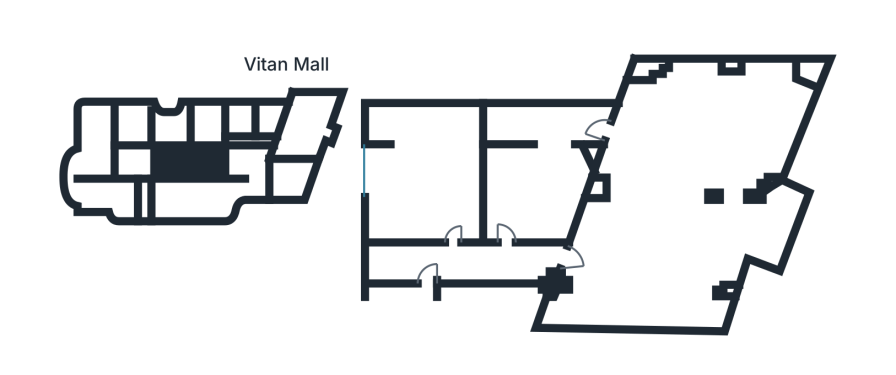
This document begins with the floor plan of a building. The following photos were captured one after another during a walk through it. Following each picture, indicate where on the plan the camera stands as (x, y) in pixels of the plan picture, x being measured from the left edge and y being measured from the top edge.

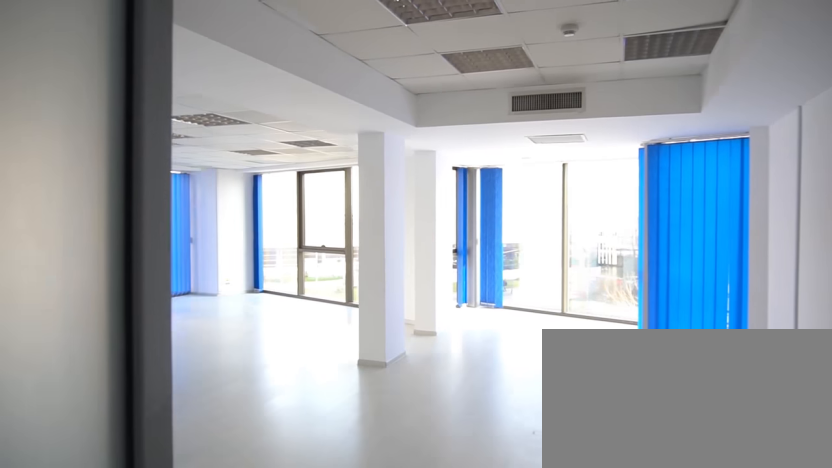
(569, 272)
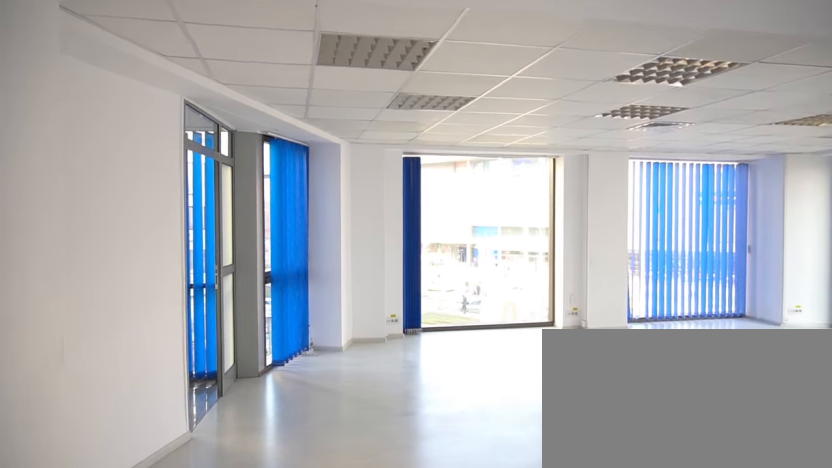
(598, 241)
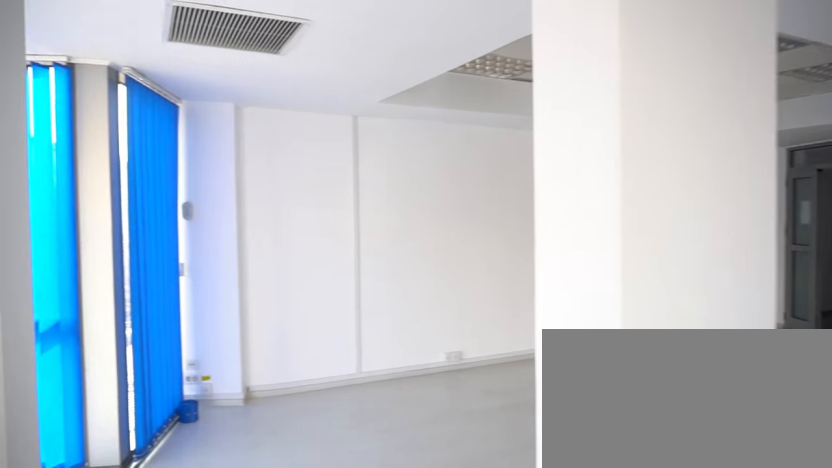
(769, 153)
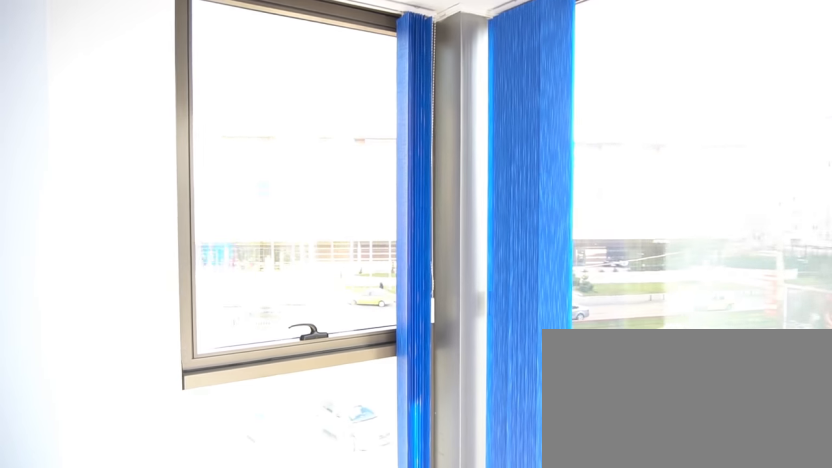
(768, 248)
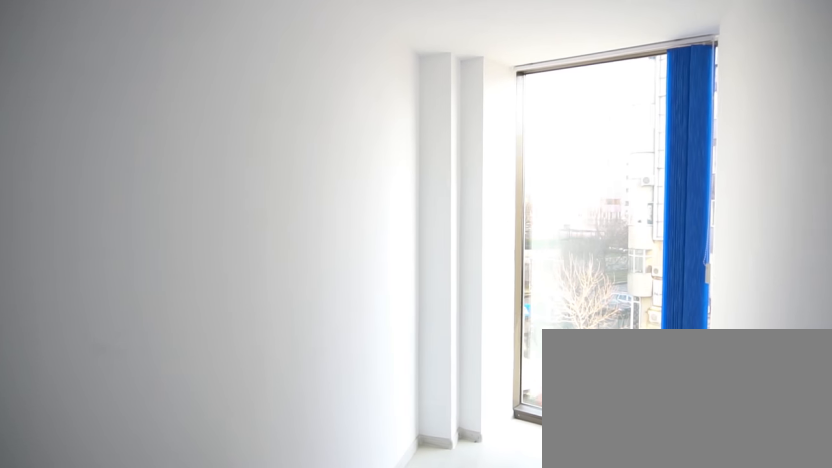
(645, 309)
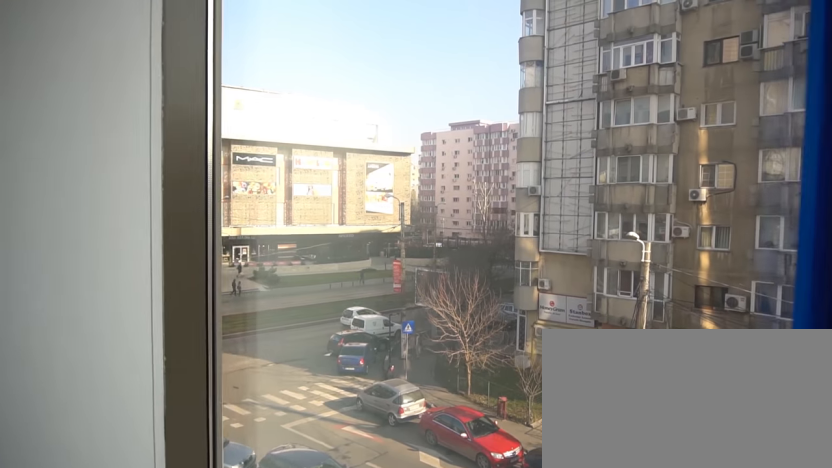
(691, 312)
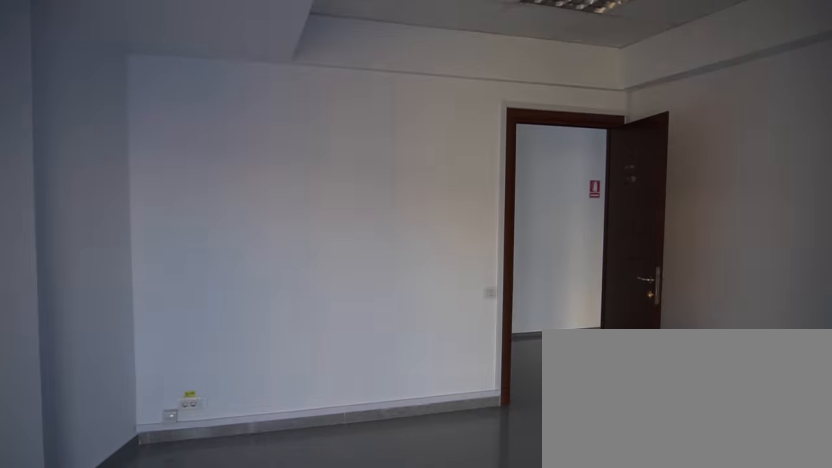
(557, 168)
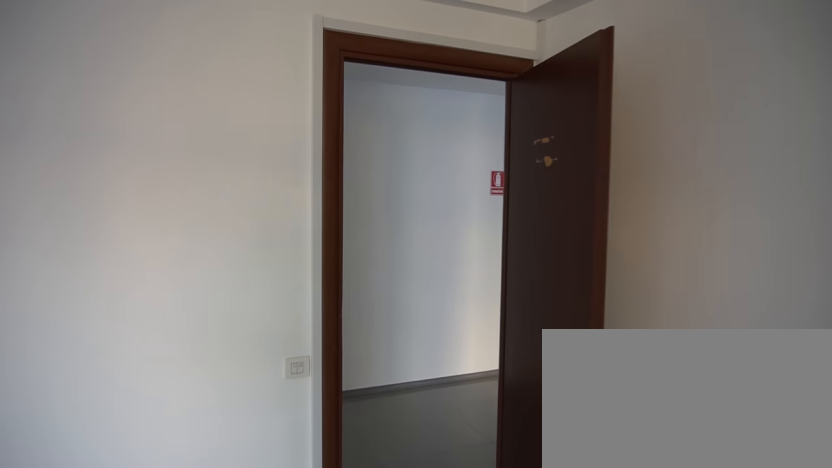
(505, 245)
